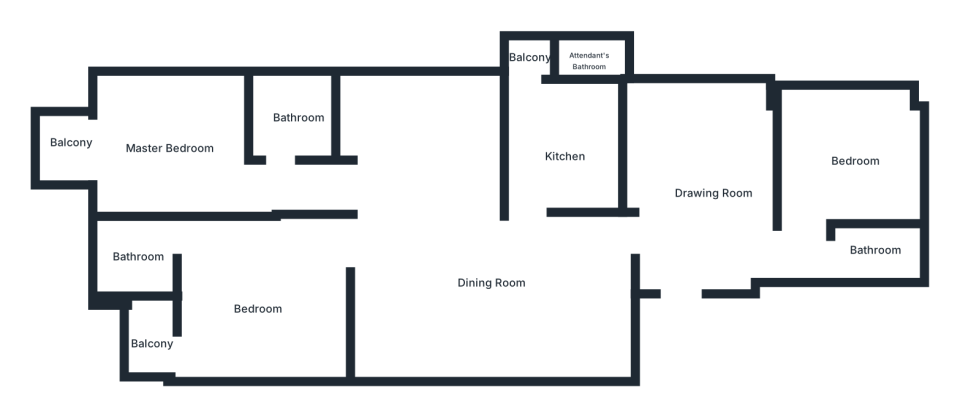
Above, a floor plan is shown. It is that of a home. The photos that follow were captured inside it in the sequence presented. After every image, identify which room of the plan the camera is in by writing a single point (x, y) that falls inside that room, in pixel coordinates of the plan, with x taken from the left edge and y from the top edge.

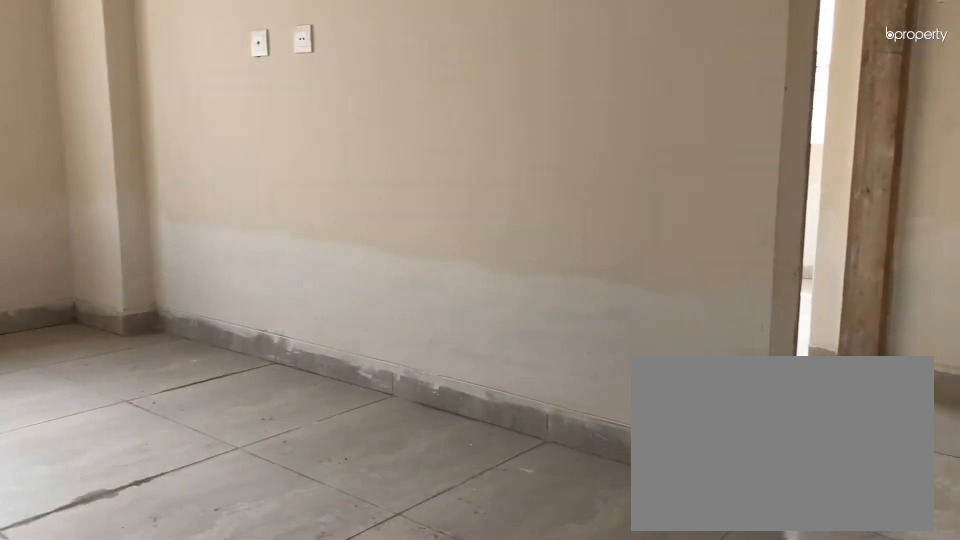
(716, 195)
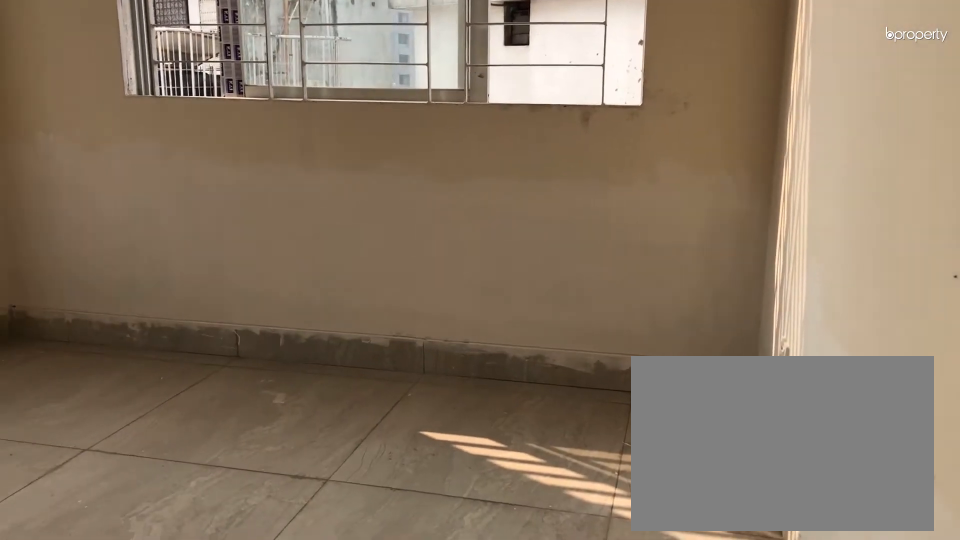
(858, 160)
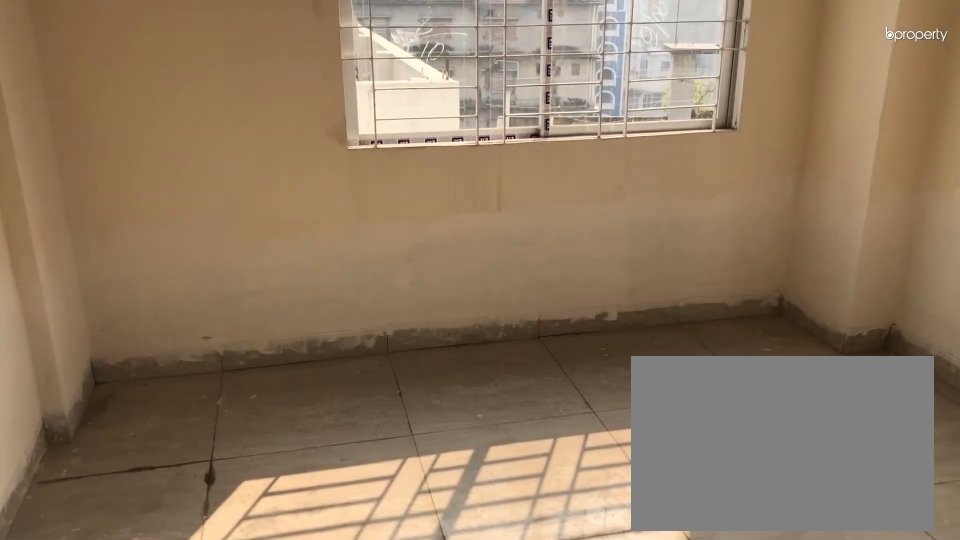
(858, 160)
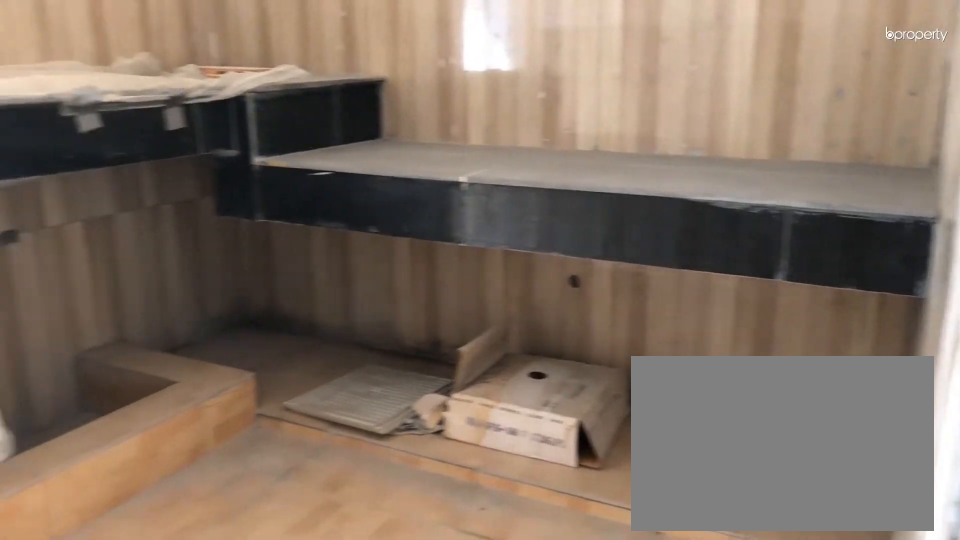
(567, 158)
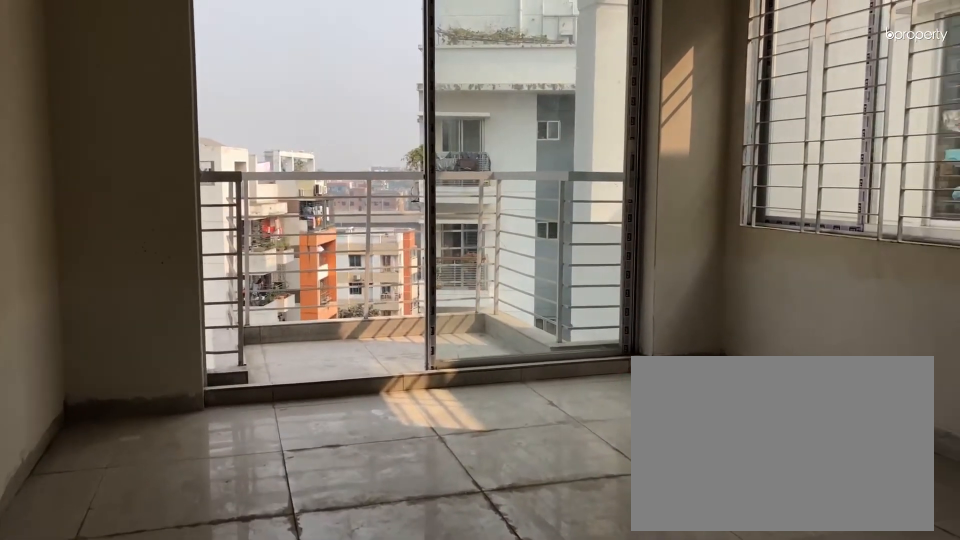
(165, 151)
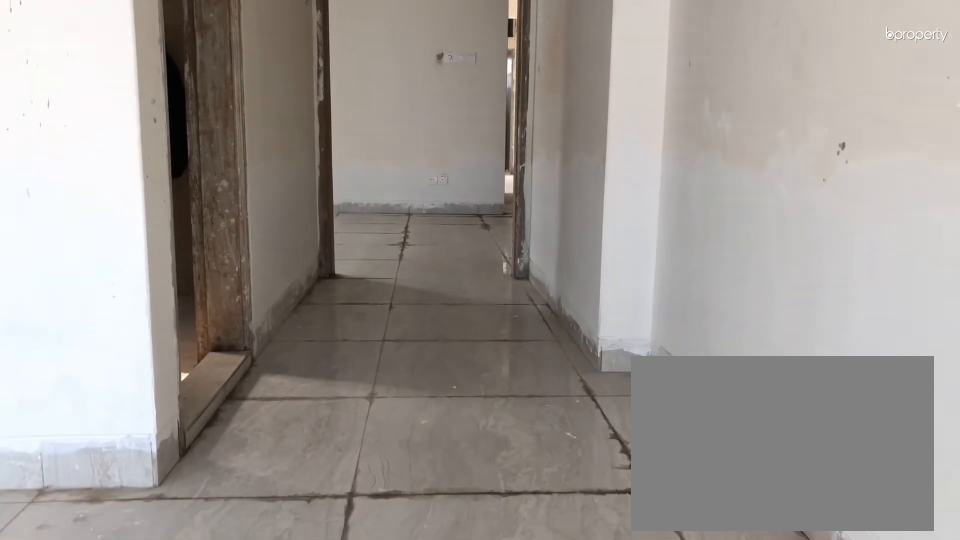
(165, 151)
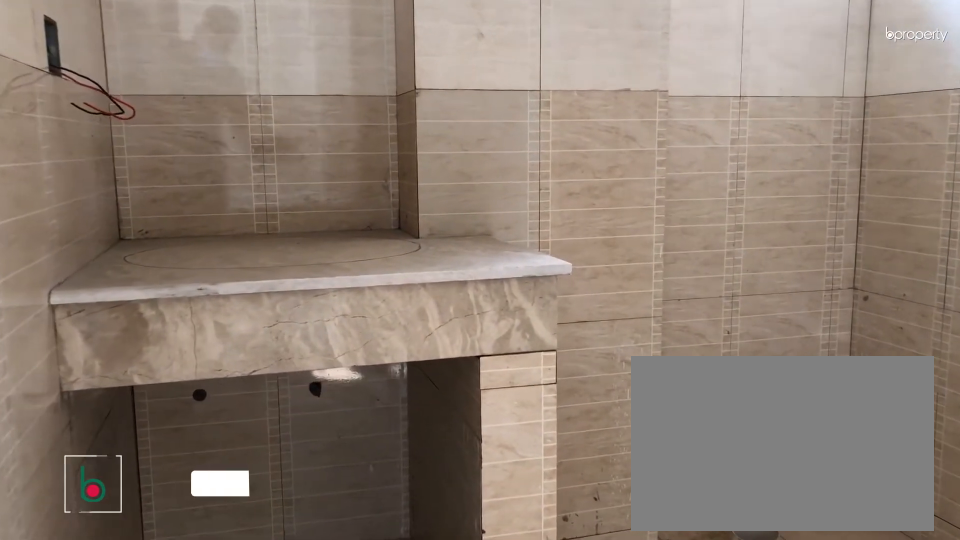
(297, 116)
